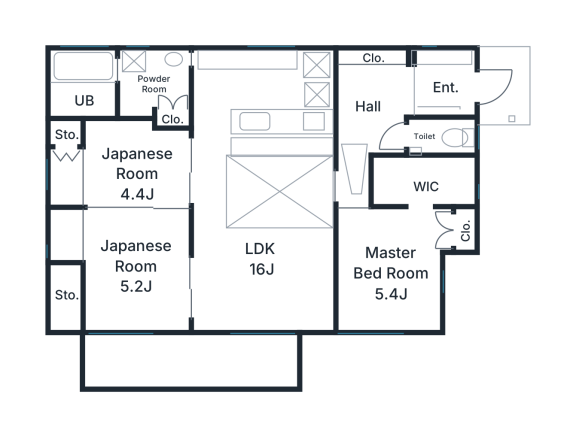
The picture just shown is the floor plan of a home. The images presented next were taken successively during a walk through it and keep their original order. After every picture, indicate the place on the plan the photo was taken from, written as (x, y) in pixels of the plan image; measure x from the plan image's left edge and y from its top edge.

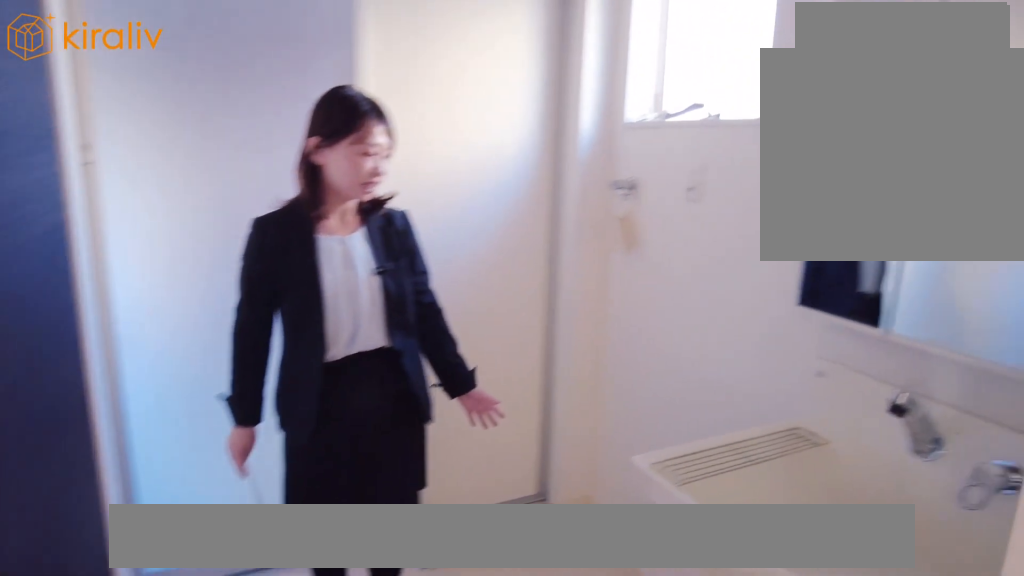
(157, 101)
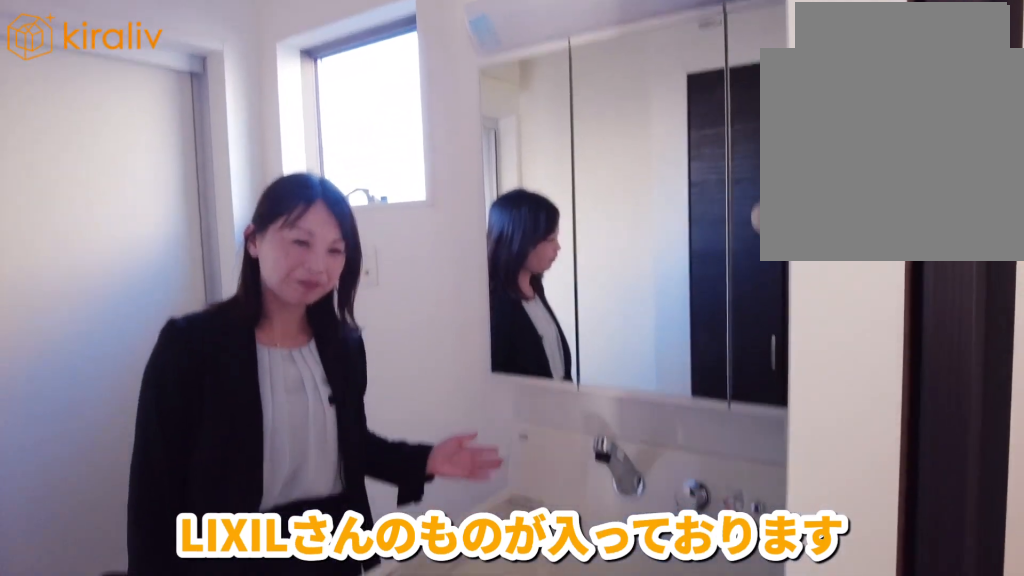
(155, 97)
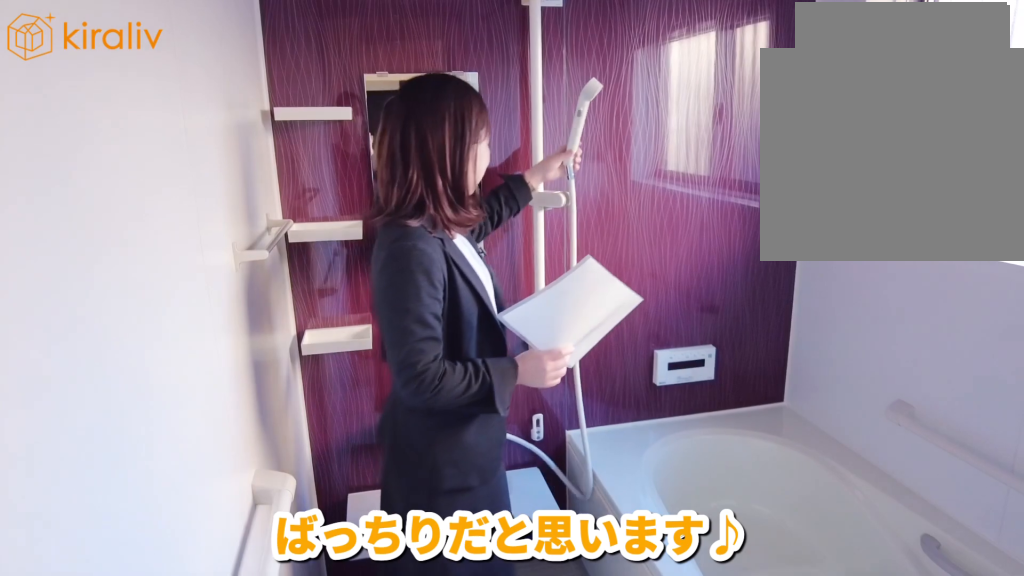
(88, 101)
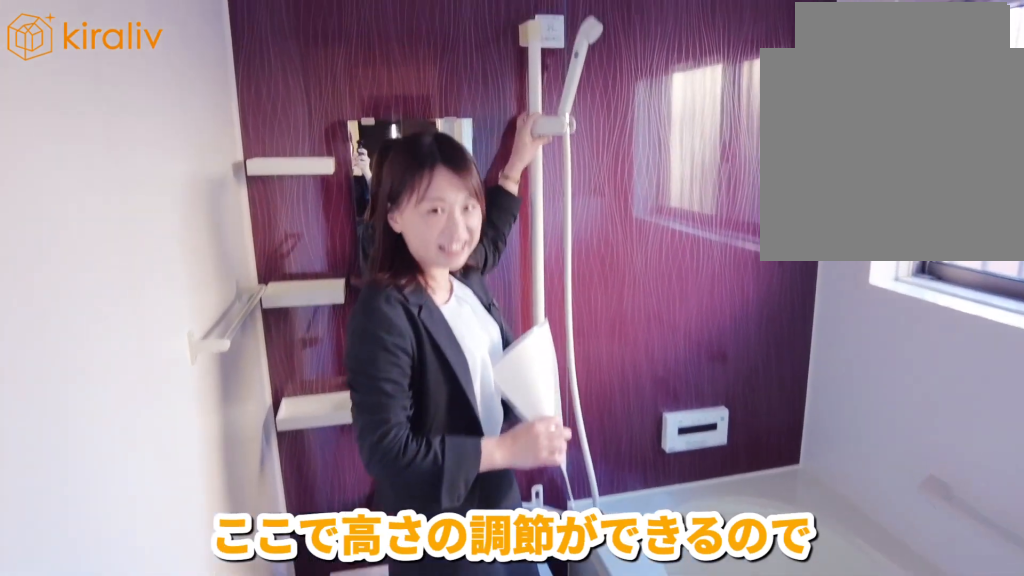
(86, 102)
